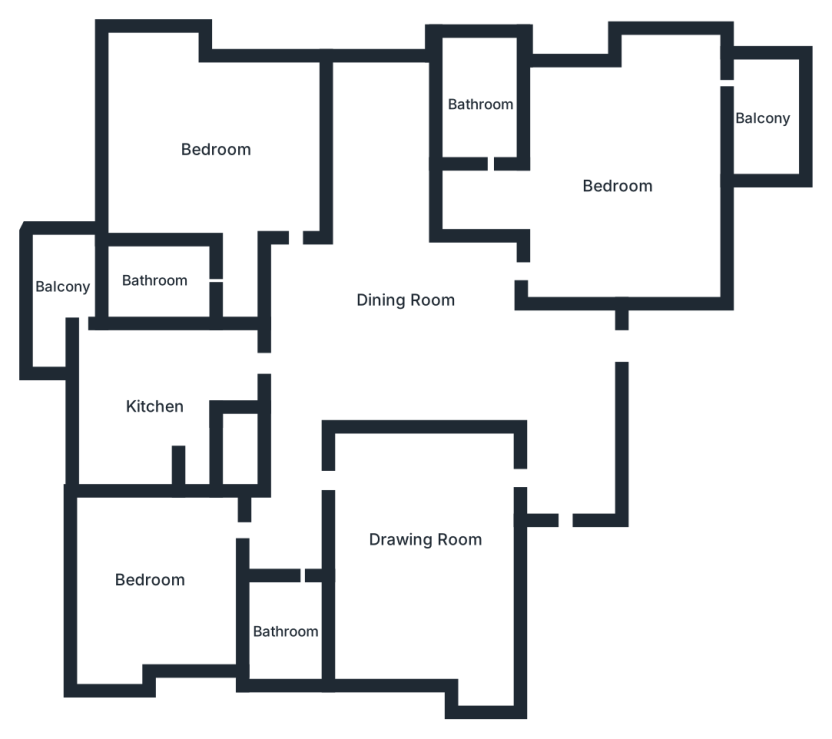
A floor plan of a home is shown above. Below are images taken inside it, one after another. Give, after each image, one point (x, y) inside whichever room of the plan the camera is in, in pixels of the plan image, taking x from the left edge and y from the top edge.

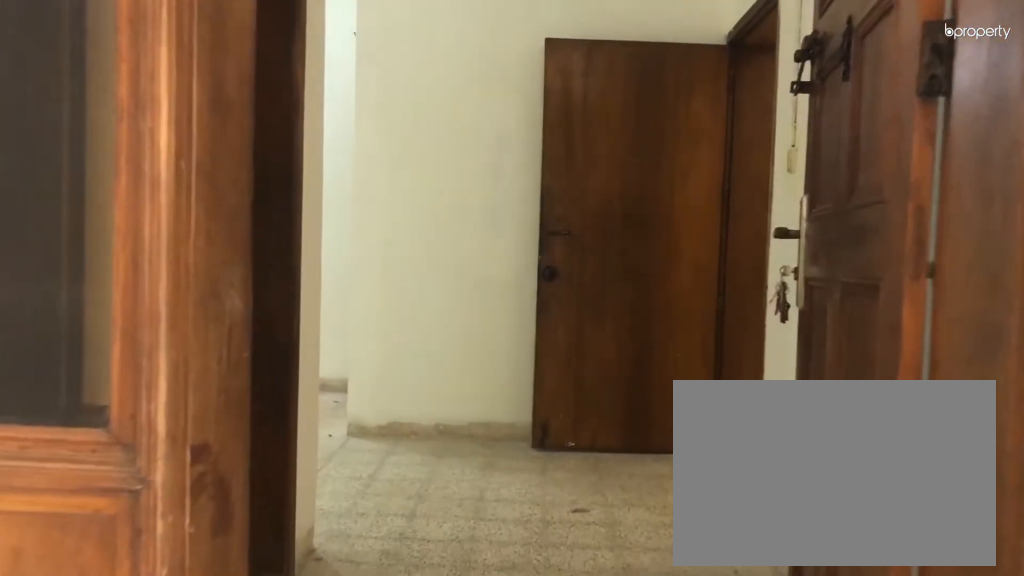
(565, 452)
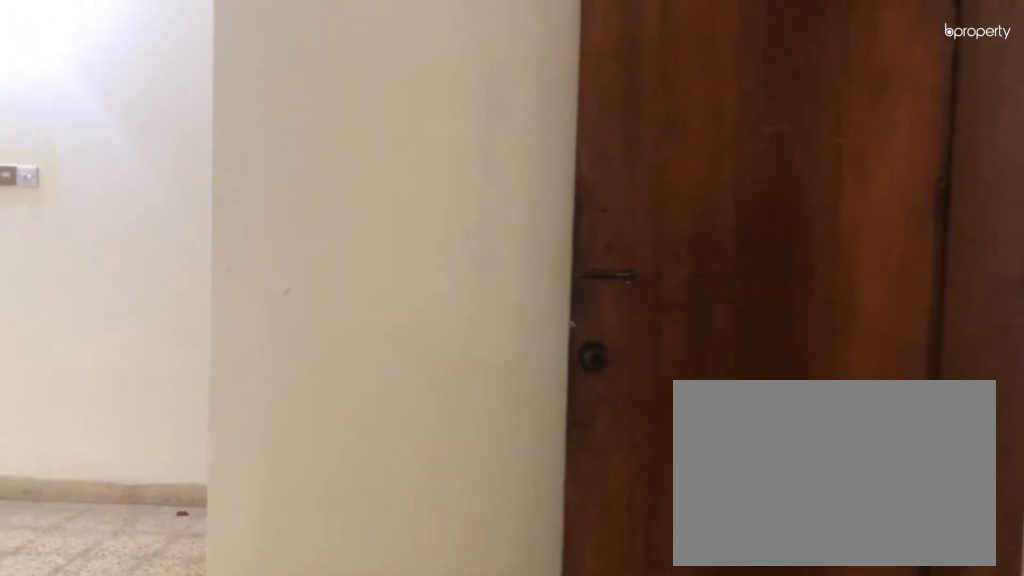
(565, 452)
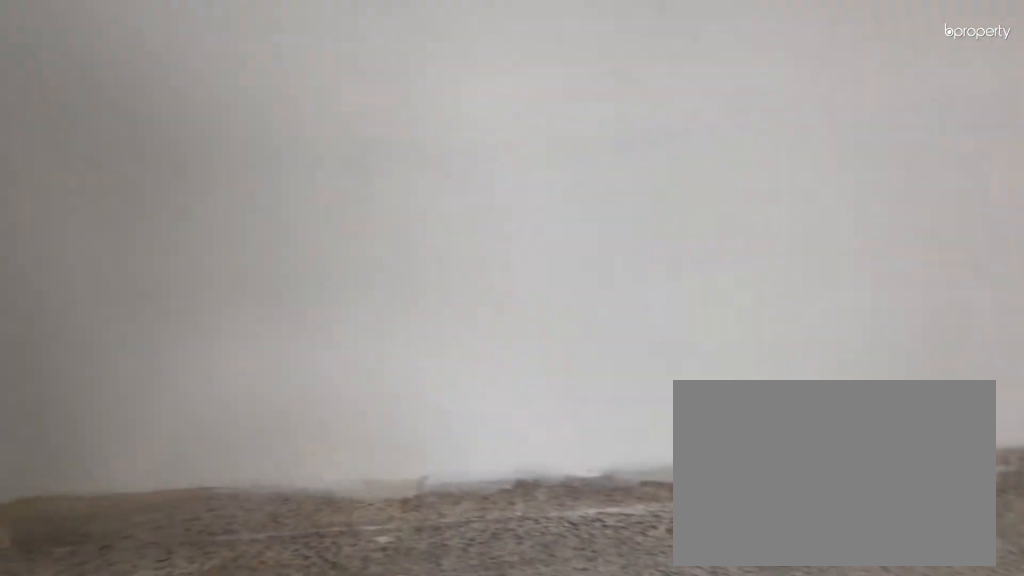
(398, 297)
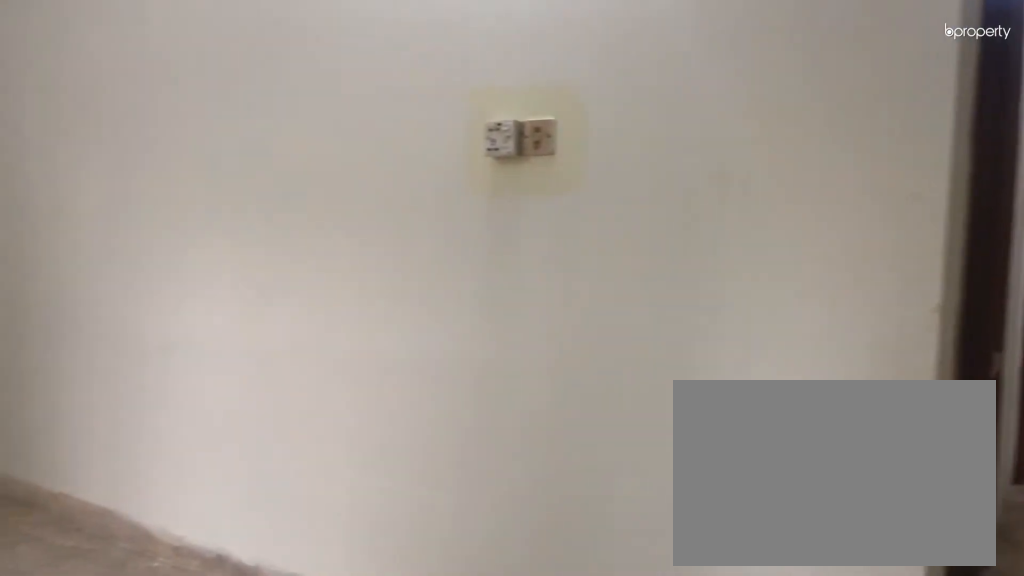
(398, 297)
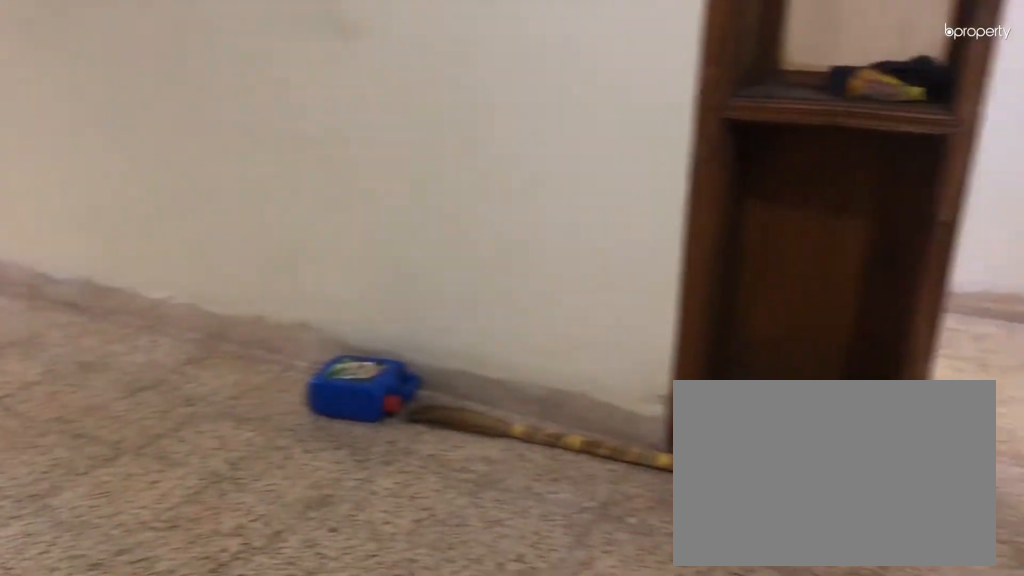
(426, 540)
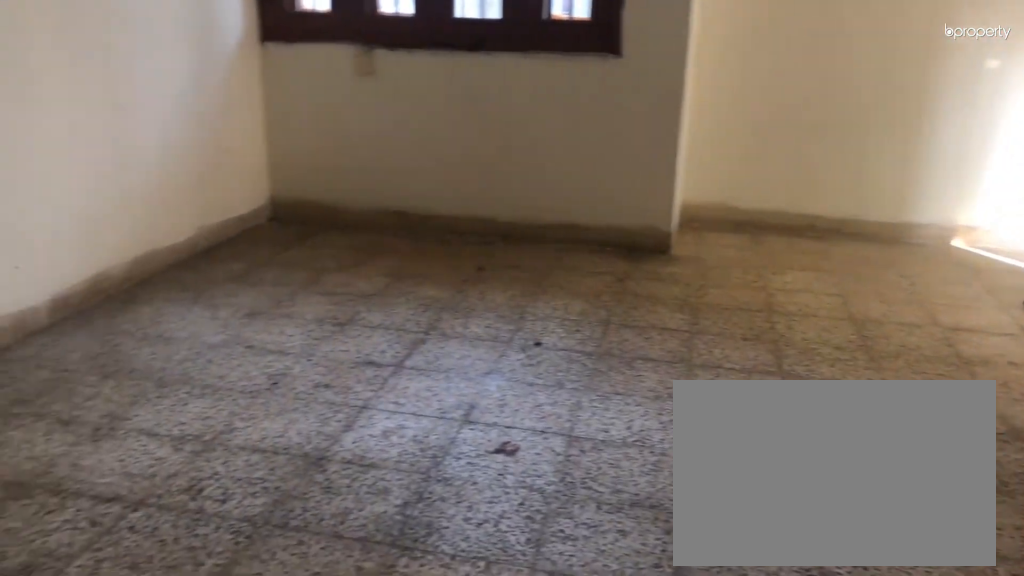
(615, 189)
